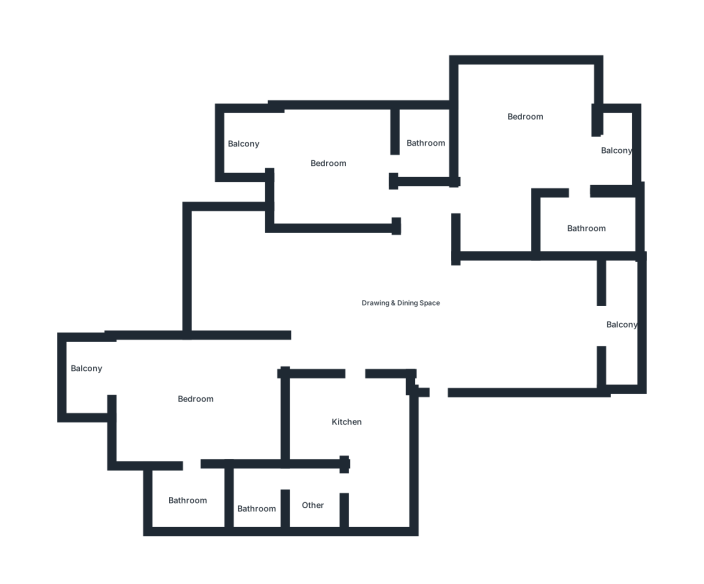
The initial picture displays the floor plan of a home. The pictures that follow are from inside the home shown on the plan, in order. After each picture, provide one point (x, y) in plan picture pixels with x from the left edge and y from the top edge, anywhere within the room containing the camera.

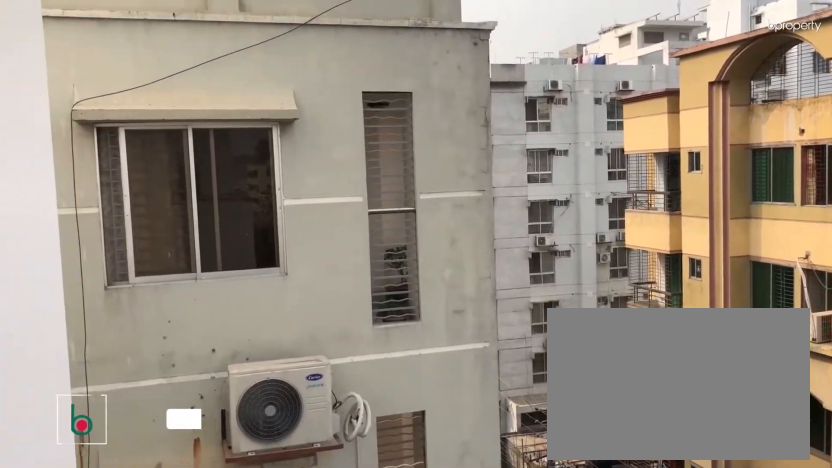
(88, 376)
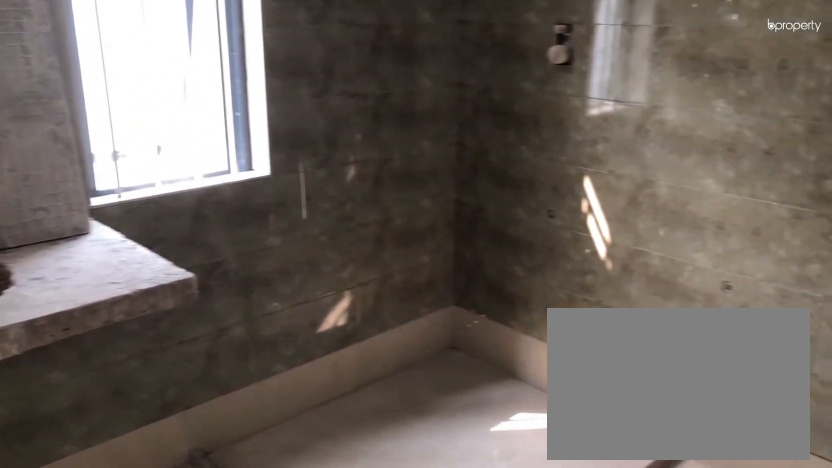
(199, 495)
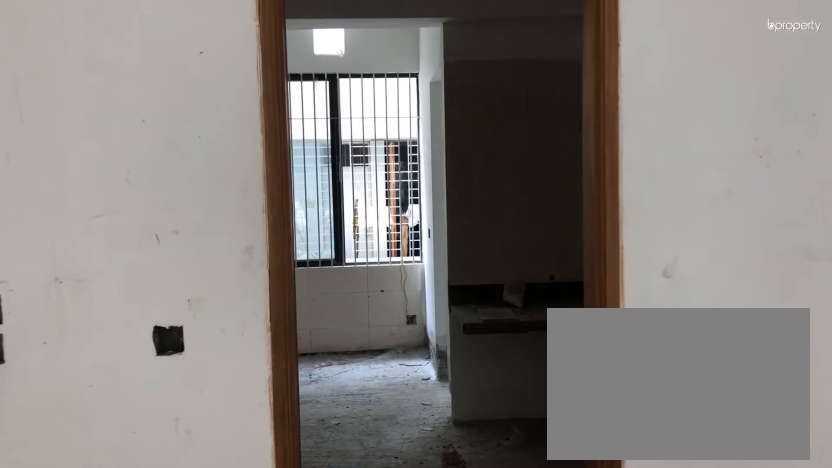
(355, 354)
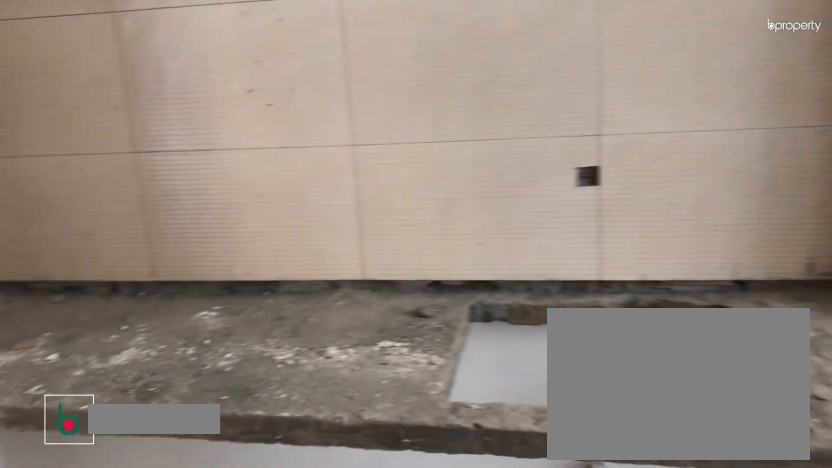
(354, 427)
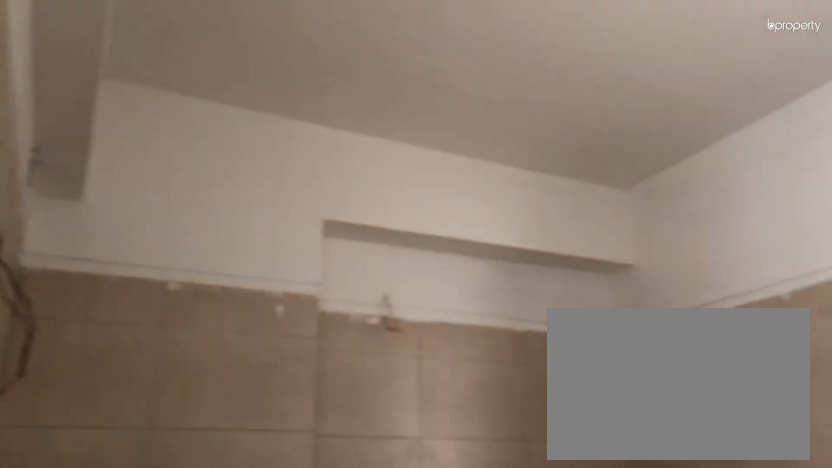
(354, 427)
